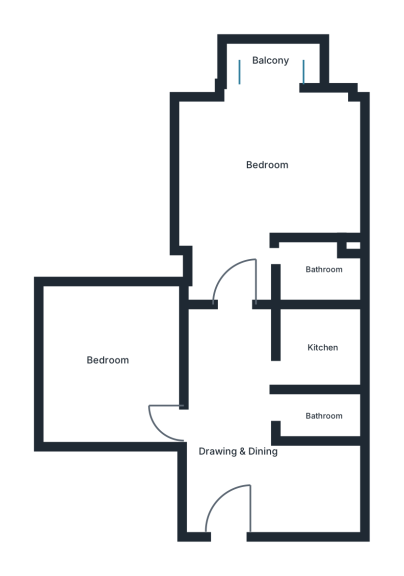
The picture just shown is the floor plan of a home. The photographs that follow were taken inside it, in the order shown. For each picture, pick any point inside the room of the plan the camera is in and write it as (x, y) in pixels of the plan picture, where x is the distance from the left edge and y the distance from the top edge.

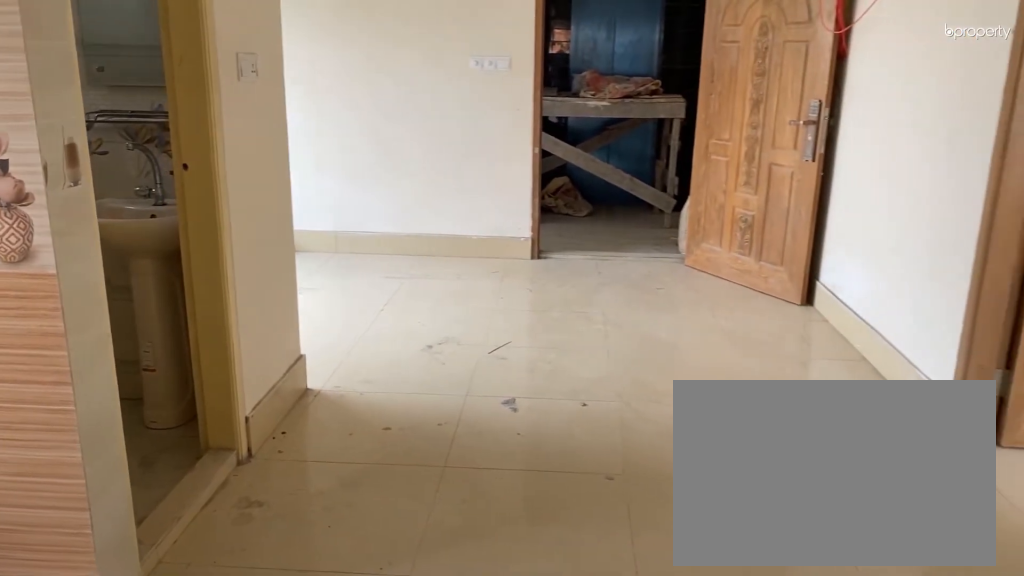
(229, 449)
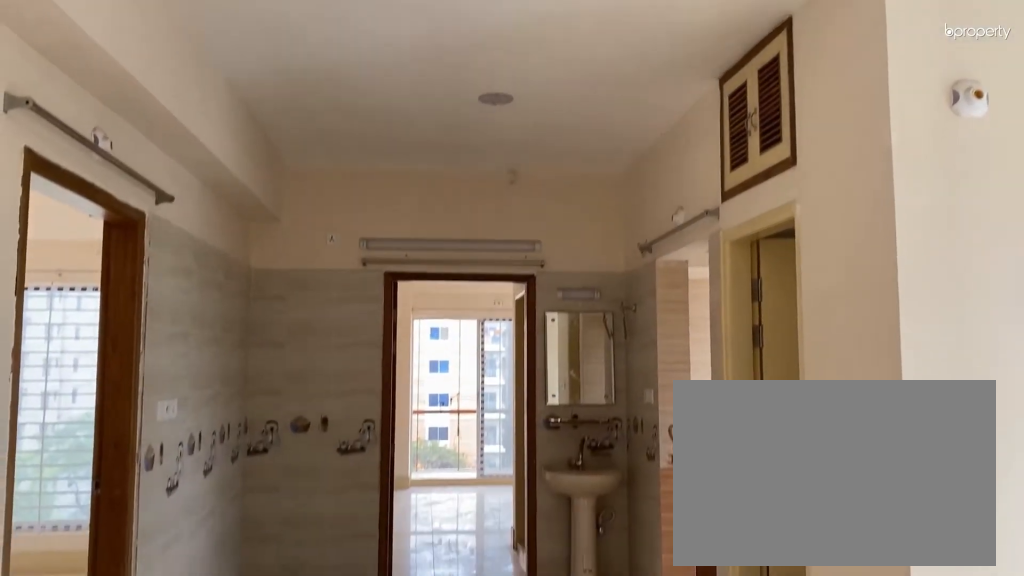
(229, 449)
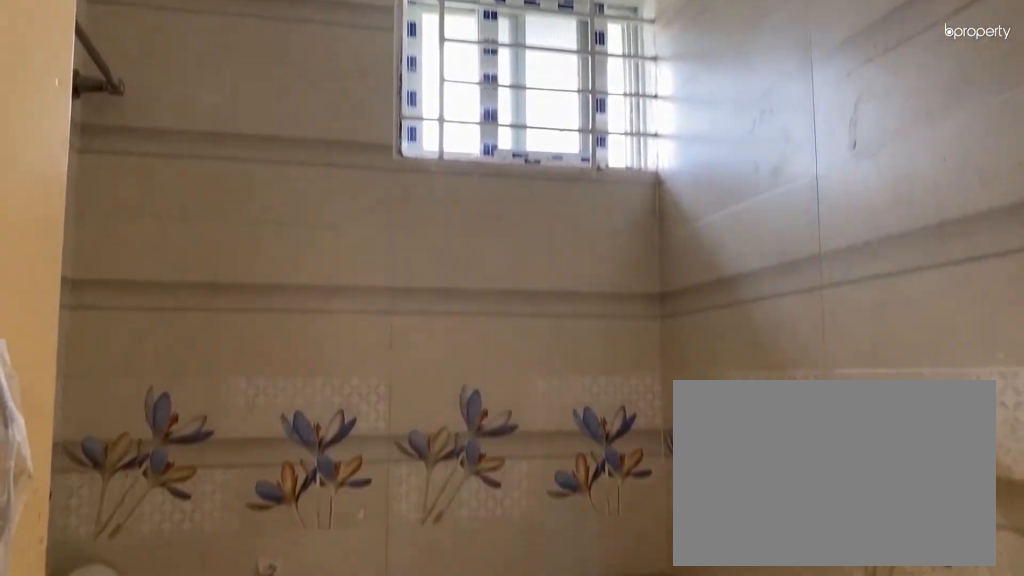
(325, 416)
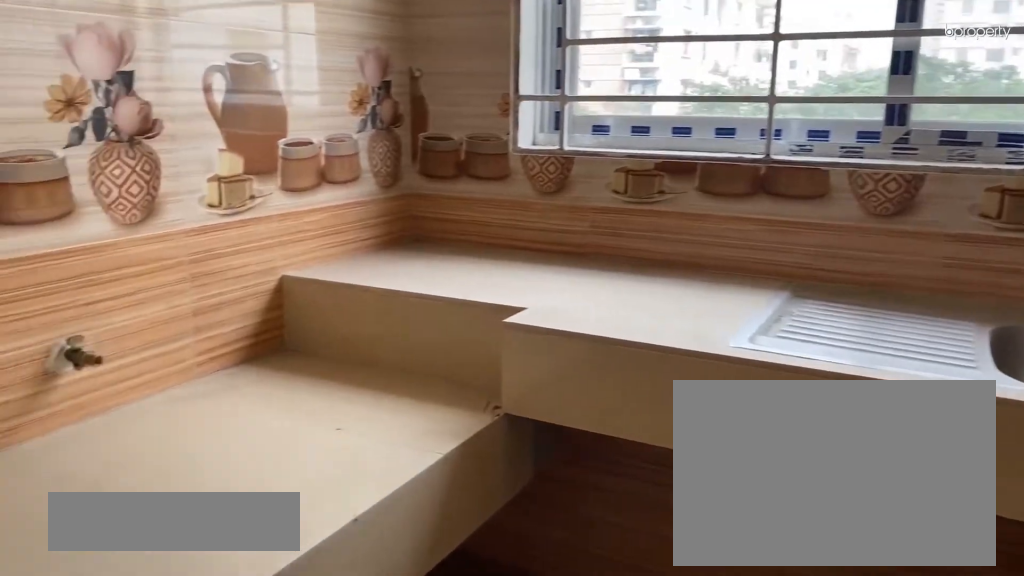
(321, 346)
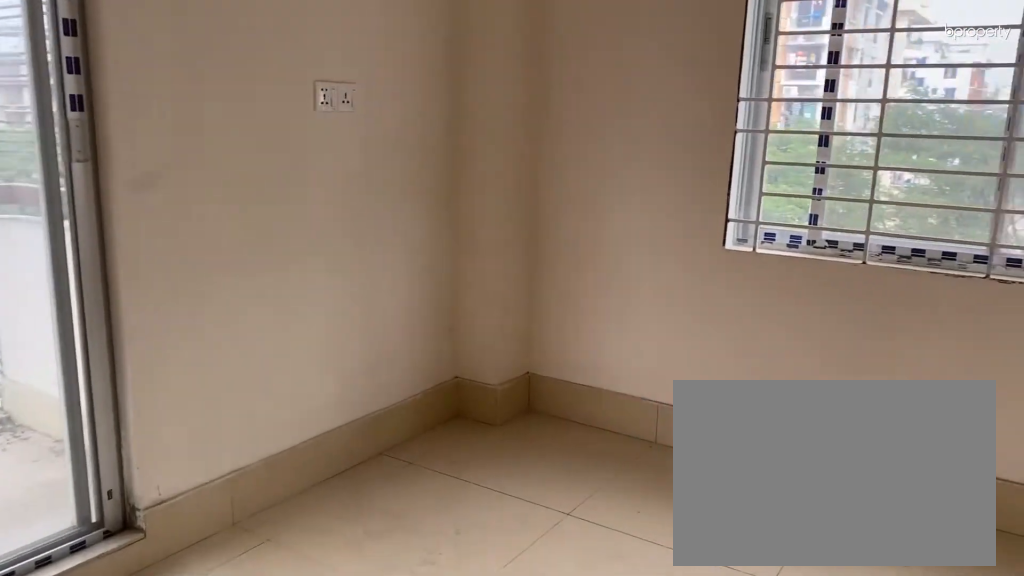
(267, 160)
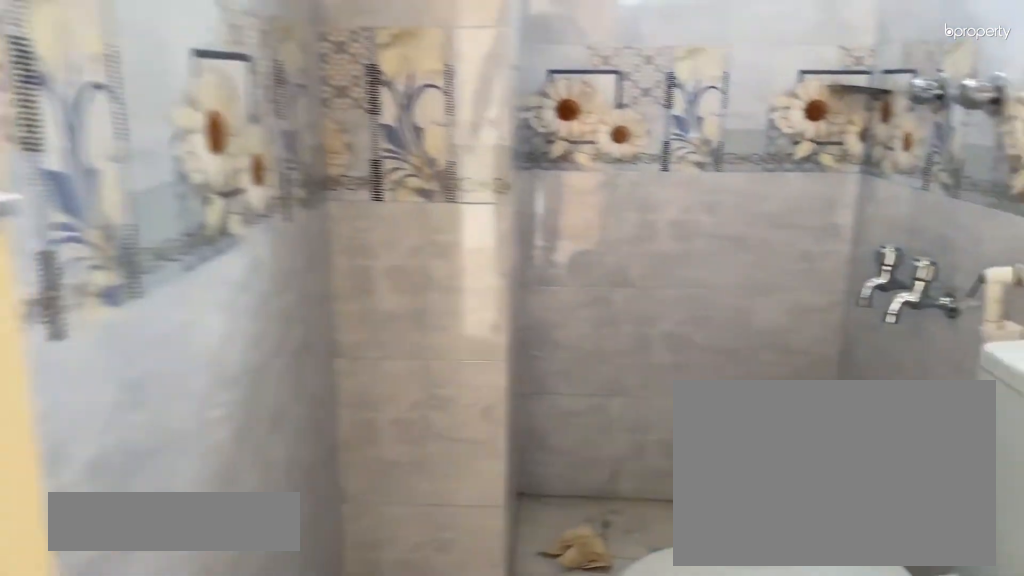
(323, 269)
